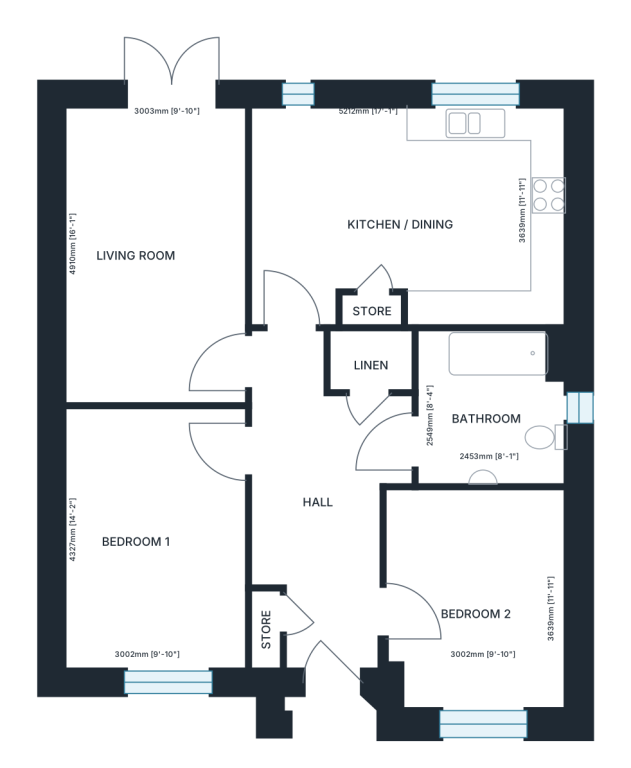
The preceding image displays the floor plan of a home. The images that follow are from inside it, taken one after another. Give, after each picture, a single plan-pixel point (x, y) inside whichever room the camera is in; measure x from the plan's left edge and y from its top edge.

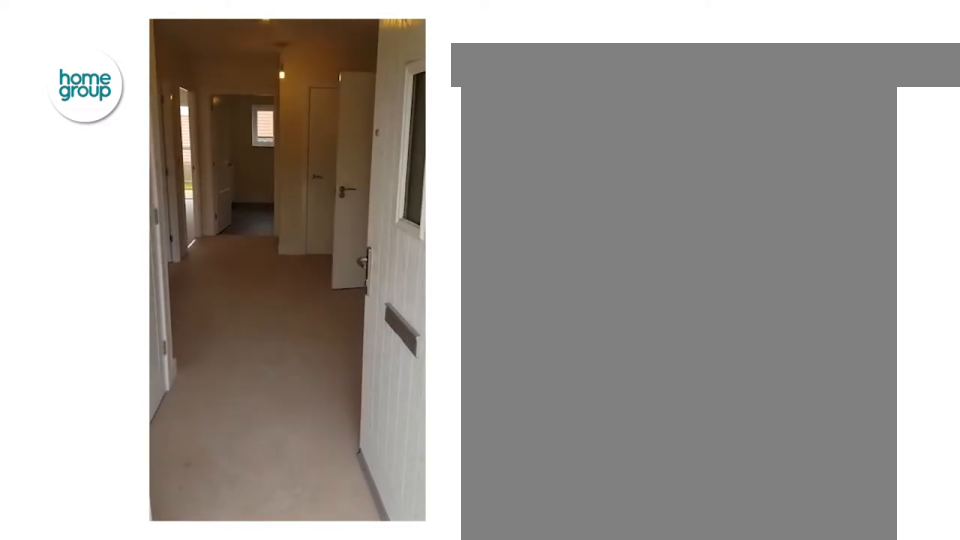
(367, 484)
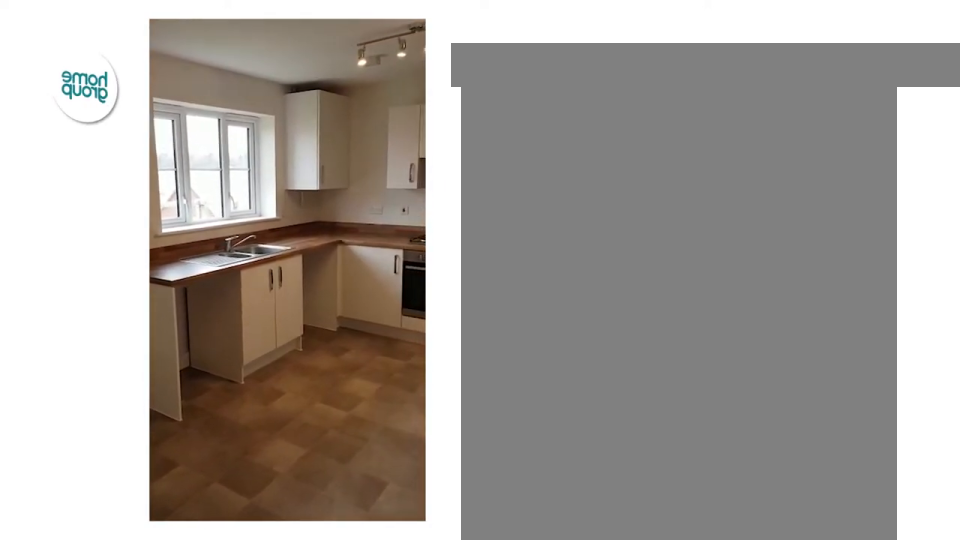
(408, 214)
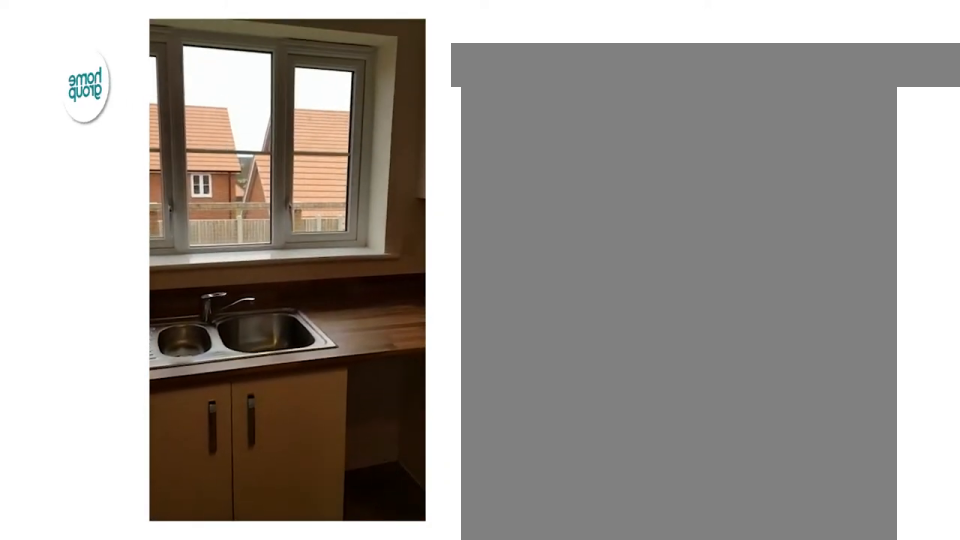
(408, 214)
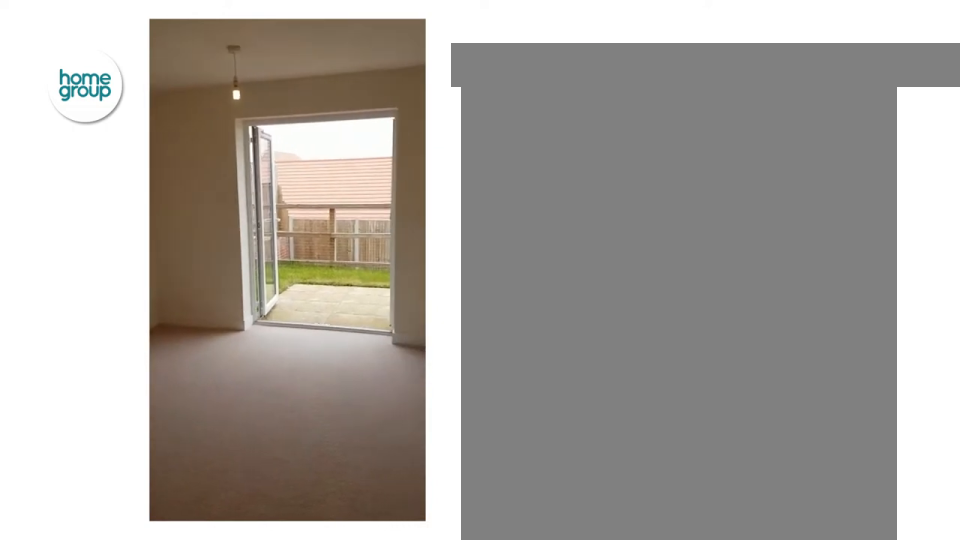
(155, 254)
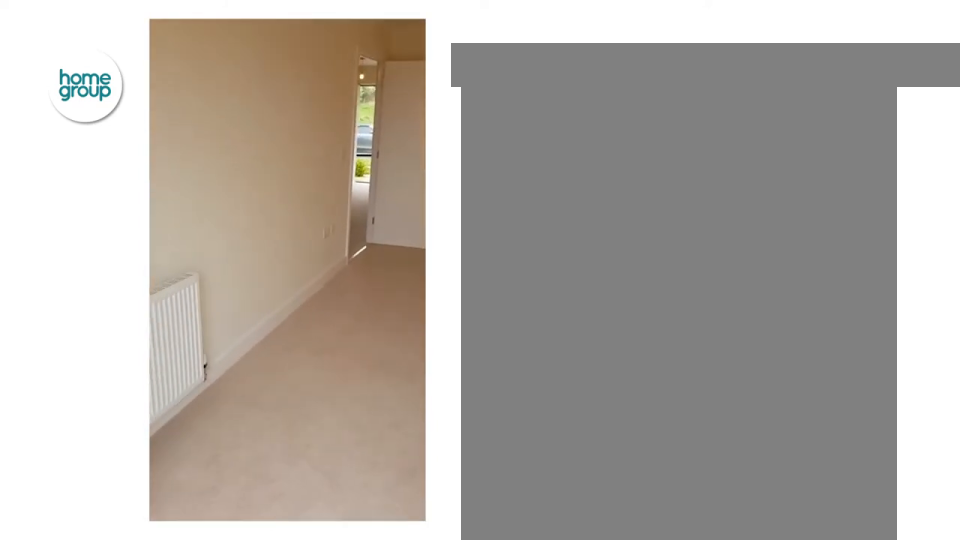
(155, 254)
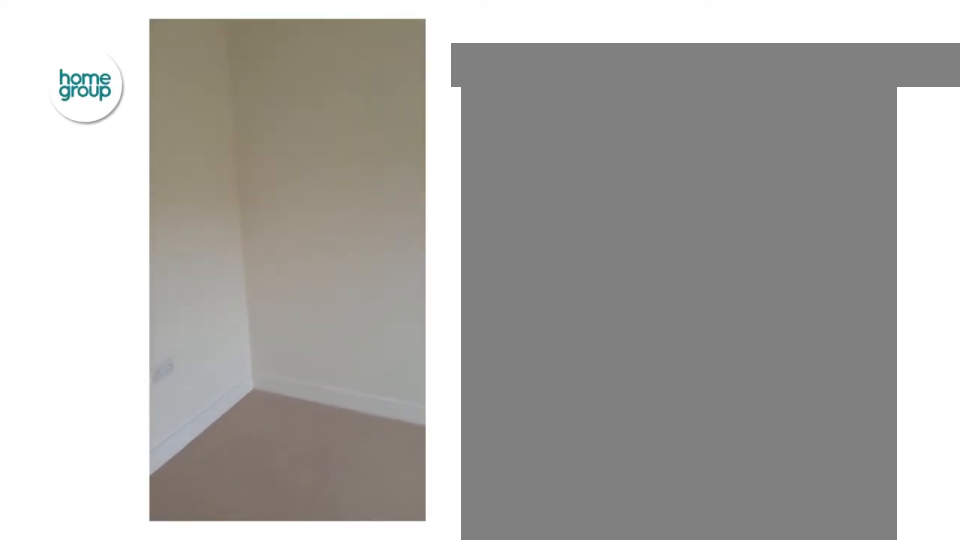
(479, 599)
